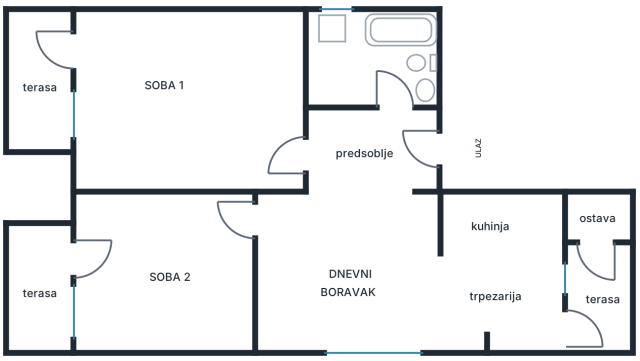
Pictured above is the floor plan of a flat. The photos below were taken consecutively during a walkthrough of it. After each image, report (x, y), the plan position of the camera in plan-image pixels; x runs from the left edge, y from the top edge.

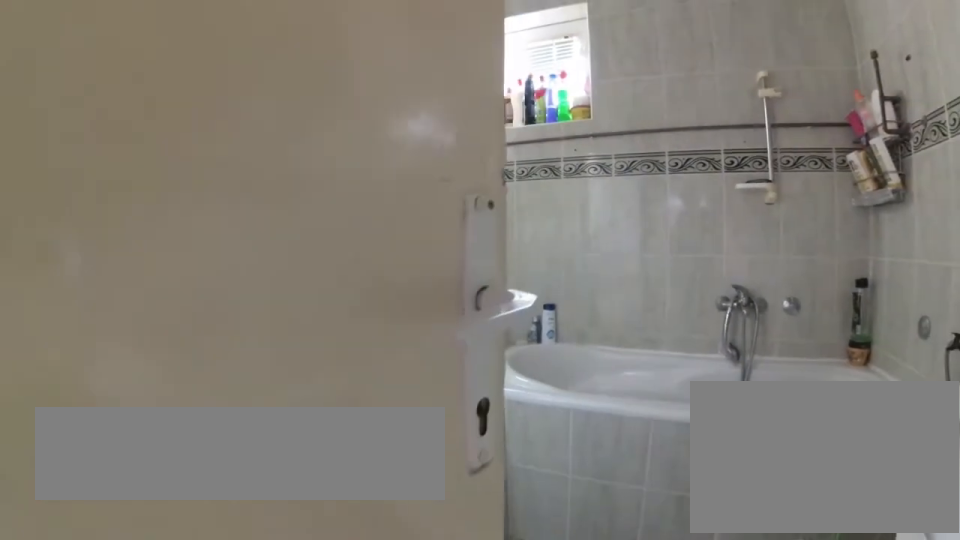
(405, 112)
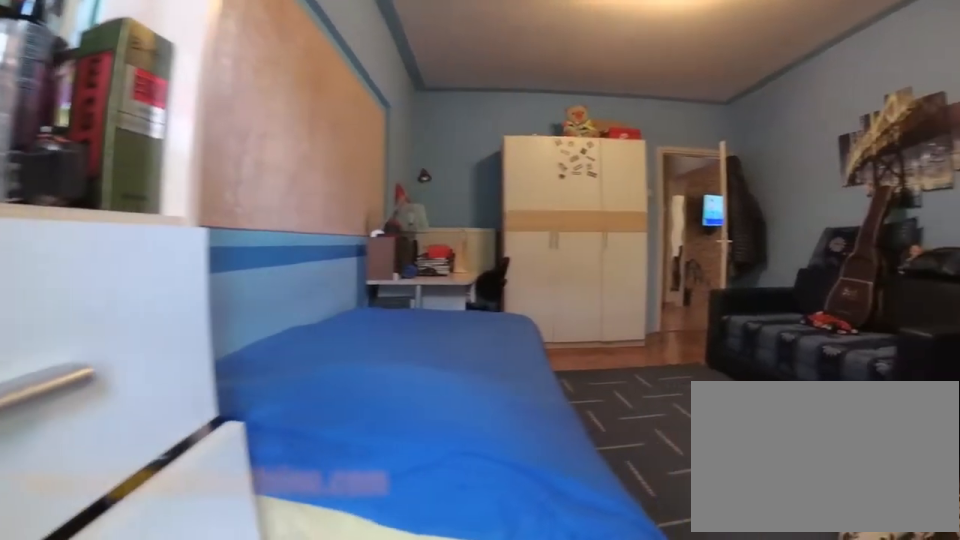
(56, 48)
